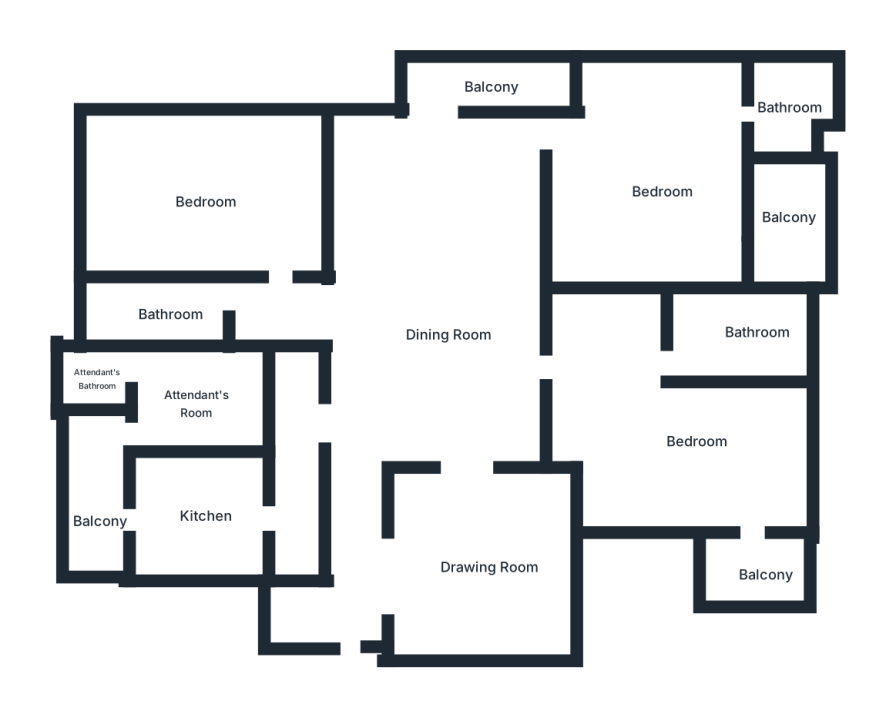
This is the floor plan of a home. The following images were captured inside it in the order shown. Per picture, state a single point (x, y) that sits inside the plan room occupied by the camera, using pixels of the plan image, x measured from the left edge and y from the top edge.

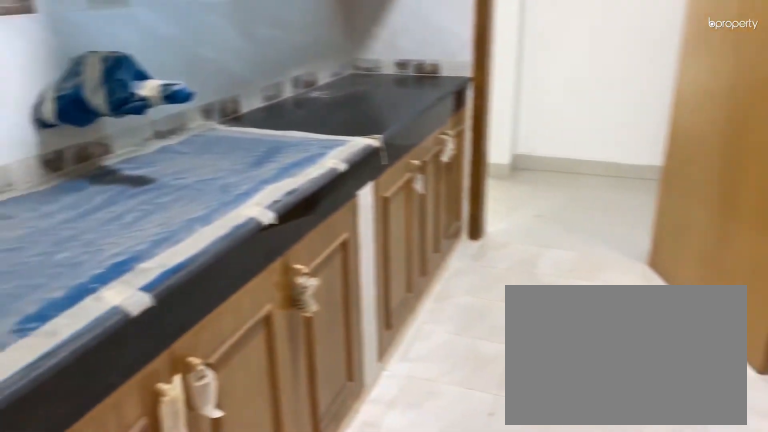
(206, 512)
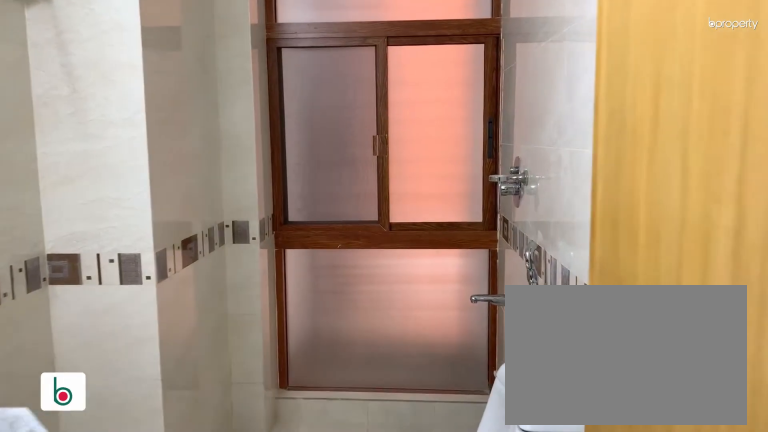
(165, 308)
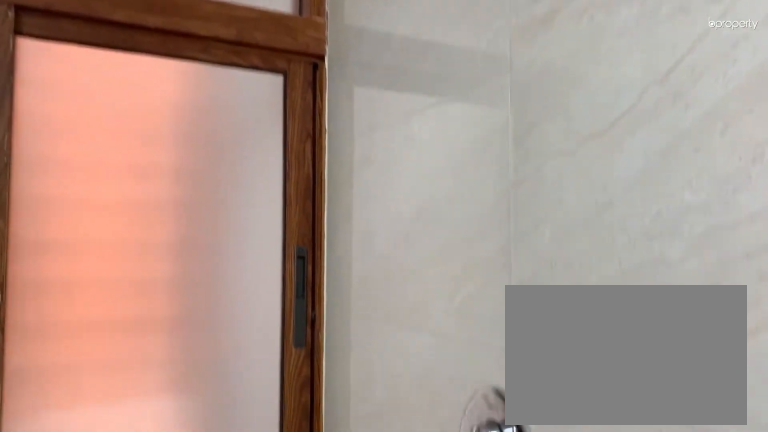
(166, 307)
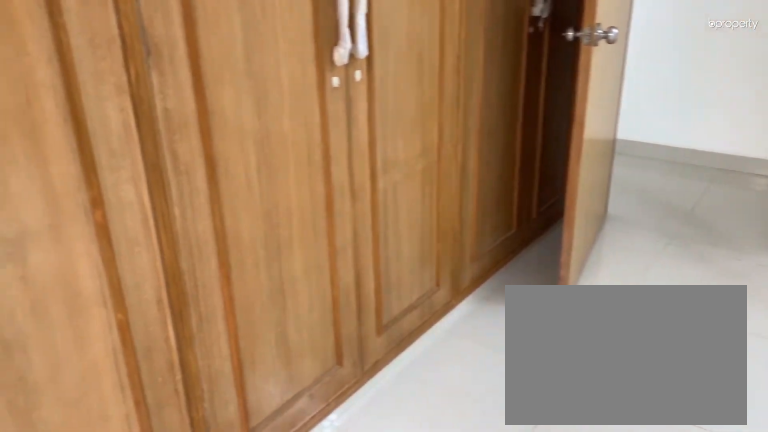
(205, 204)
